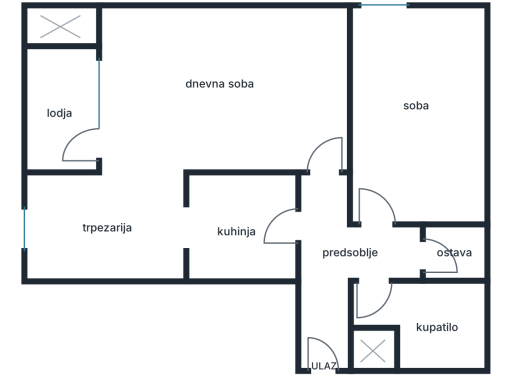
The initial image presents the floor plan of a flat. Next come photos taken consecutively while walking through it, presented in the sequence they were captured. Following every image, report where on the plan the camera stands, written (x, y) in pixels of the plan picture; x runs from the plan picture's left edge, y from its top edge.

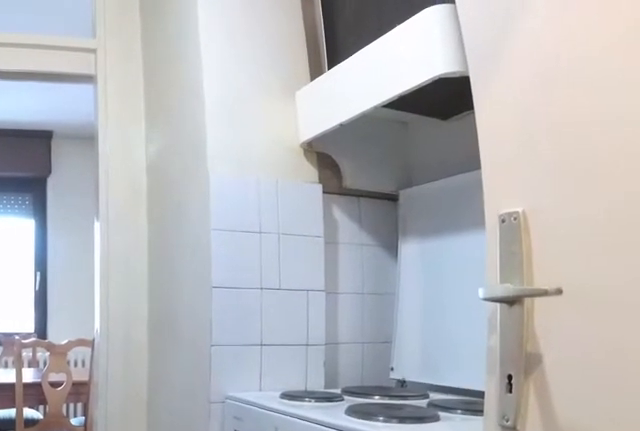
(314, 244)
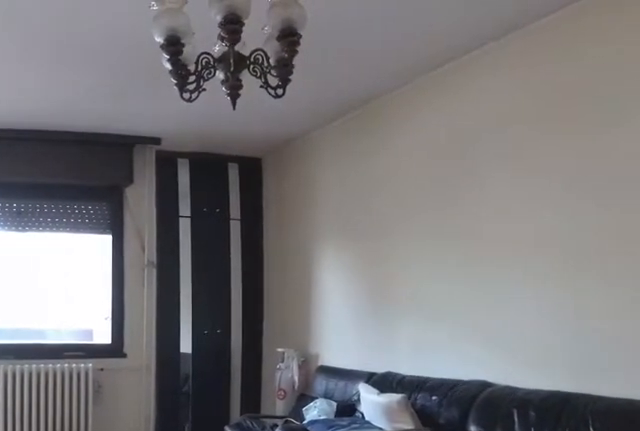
(335, 141)
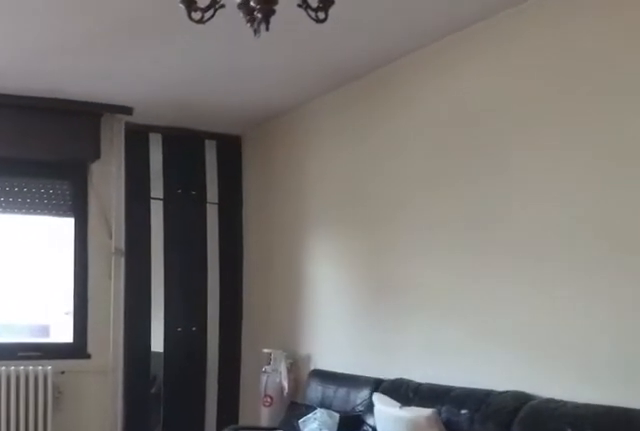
(277, 136)
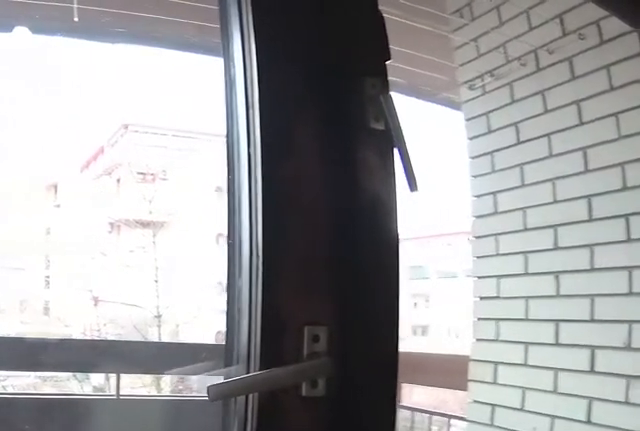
(124, 109)
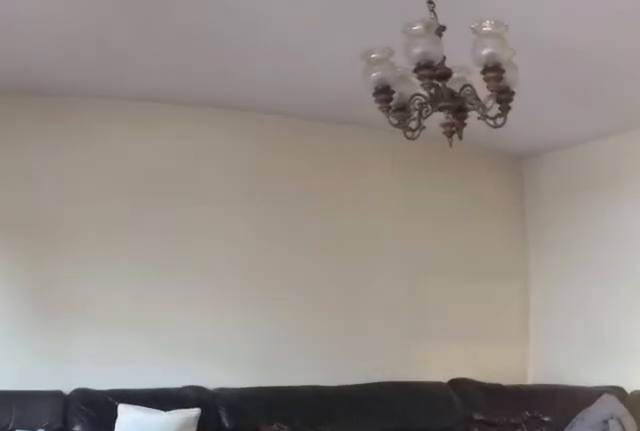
(133, 167)
